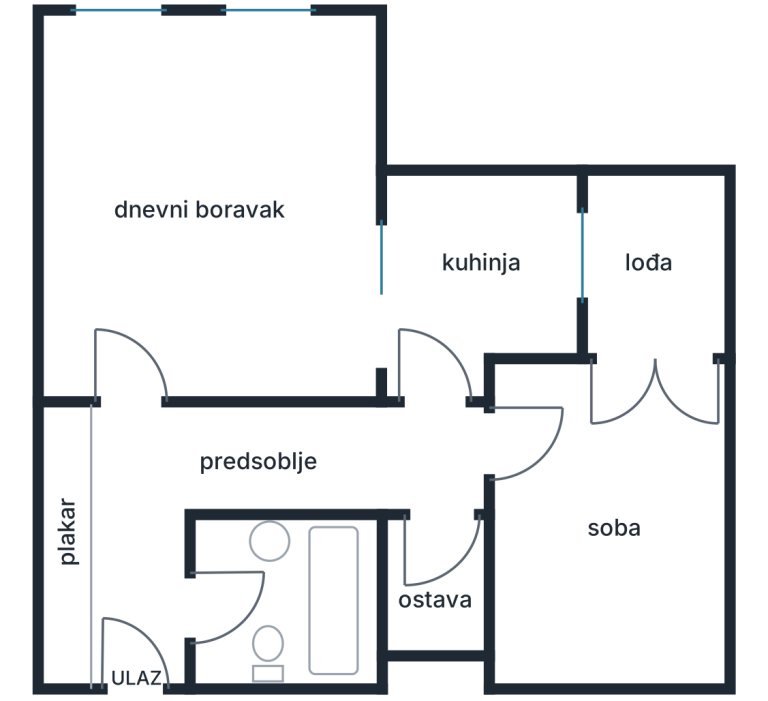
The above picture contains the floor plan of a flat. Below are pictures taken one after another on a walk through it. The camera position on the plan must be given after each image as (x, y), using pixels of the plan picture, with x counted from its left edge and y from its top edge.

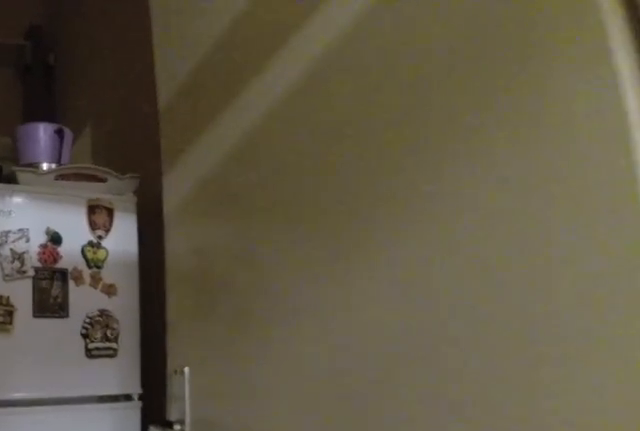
(450, 474)
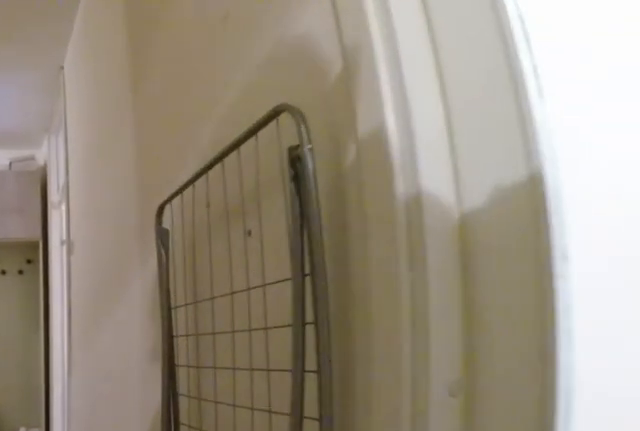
(453, 466)
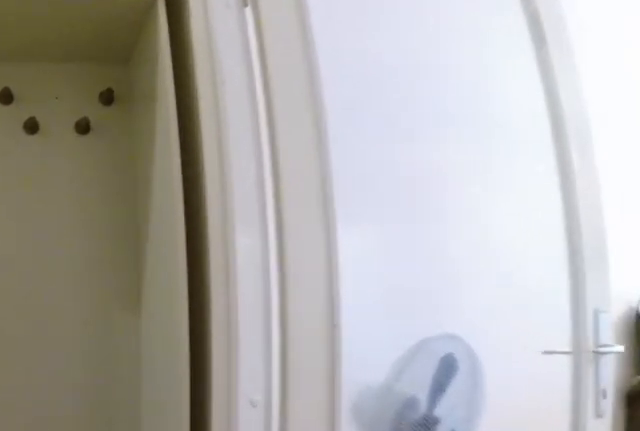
(202, 466)
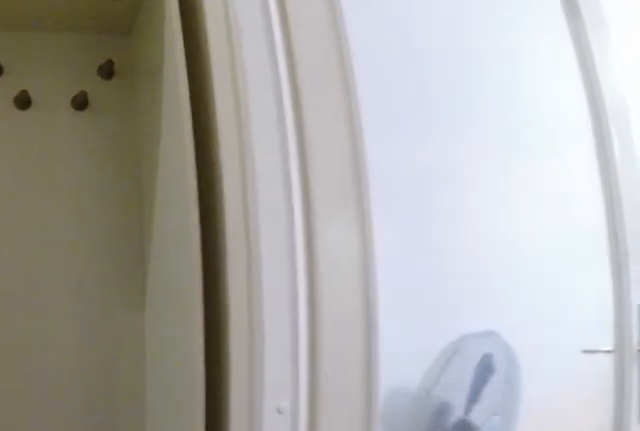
(184, 465)
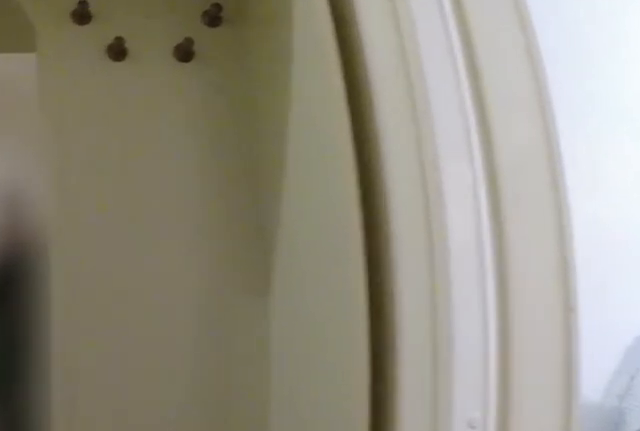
(140, 467)
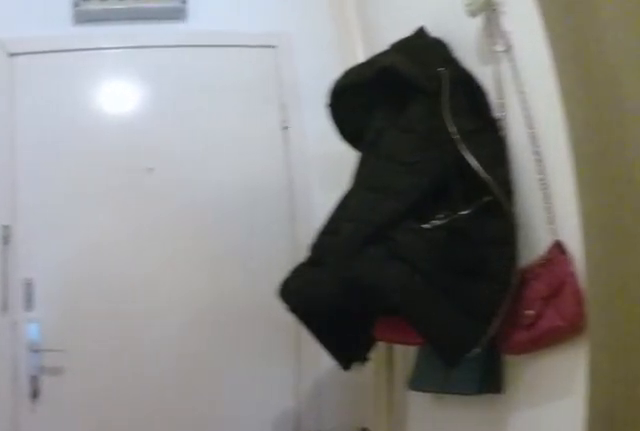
(138, 586)
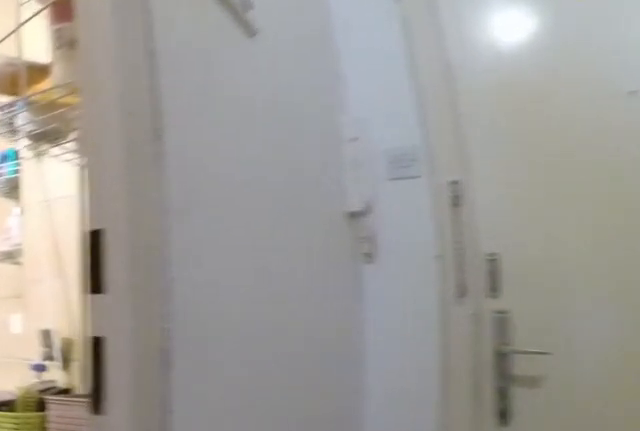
(131, 599)
